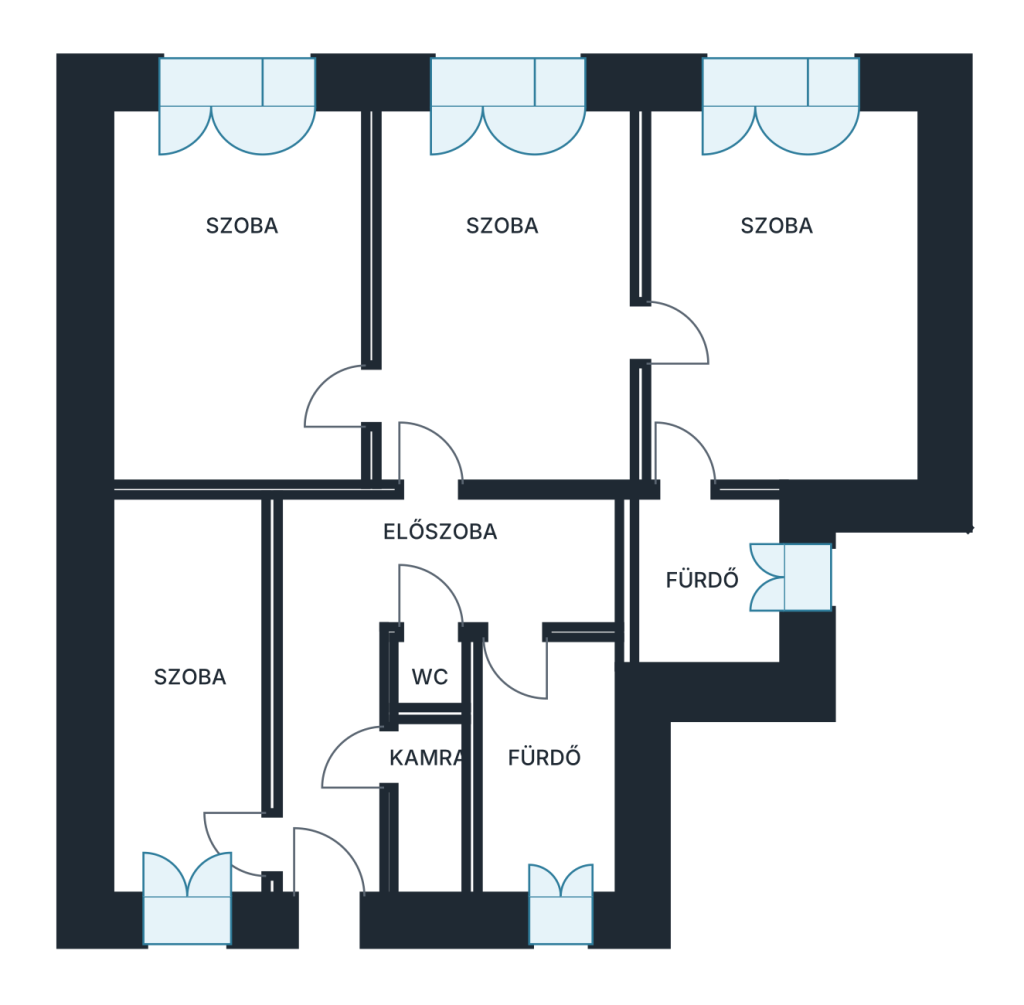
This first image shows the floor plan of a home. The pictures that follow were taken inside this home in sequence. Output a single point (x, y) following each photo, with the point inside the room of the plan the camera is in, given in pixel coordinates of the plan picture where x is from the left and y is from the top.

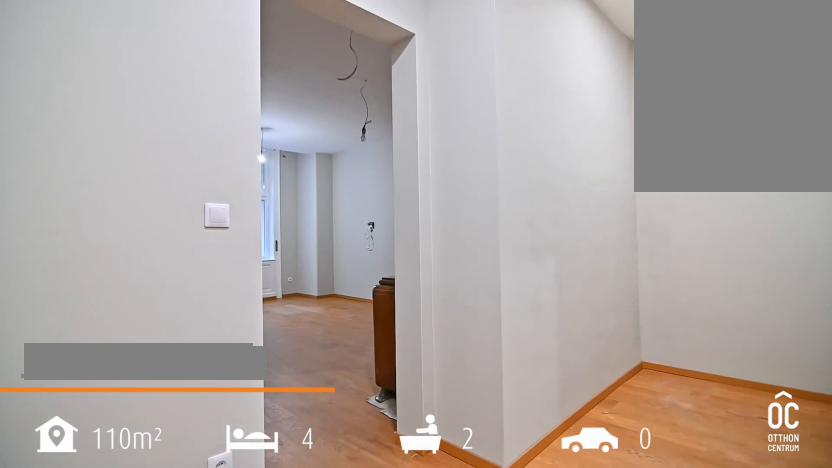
(339, 568)
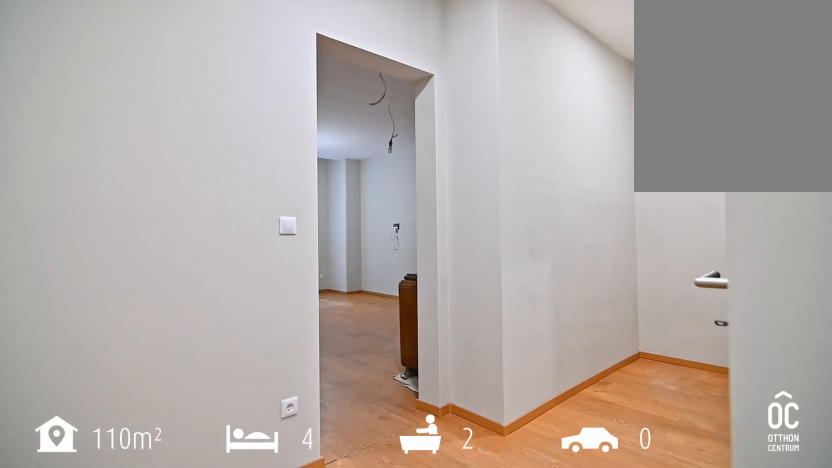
(339, 568)
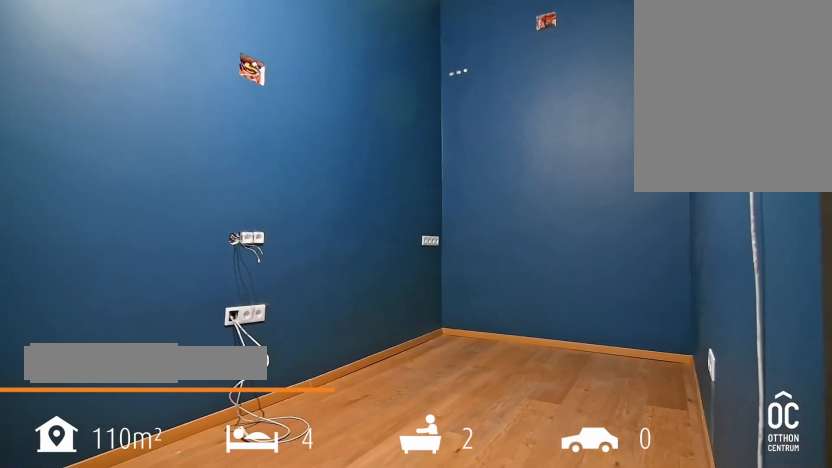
(185, 701)
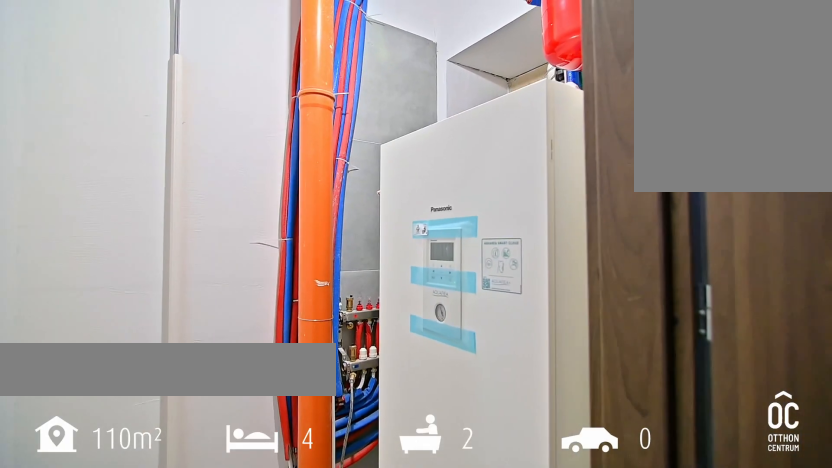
(431, 795)
